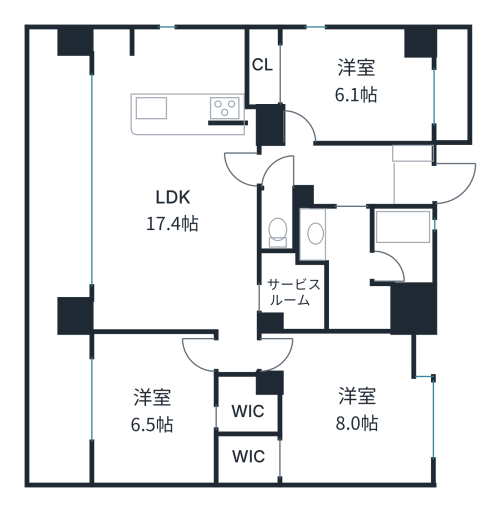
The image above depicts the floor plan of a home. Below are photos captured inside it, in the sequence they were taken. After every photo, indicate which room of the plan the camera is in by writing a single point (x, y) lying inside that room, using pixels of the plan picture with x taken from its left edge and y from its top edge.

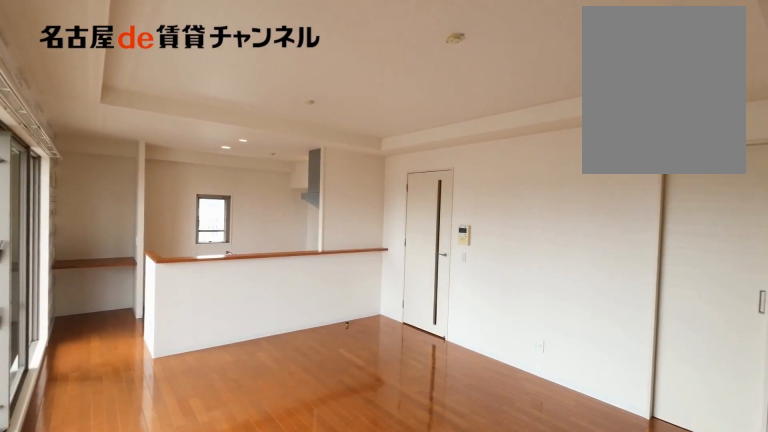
(172, 179)
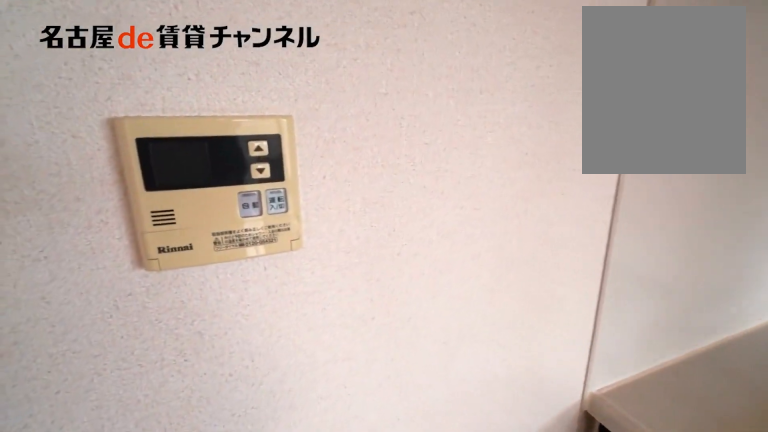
(172, 179)
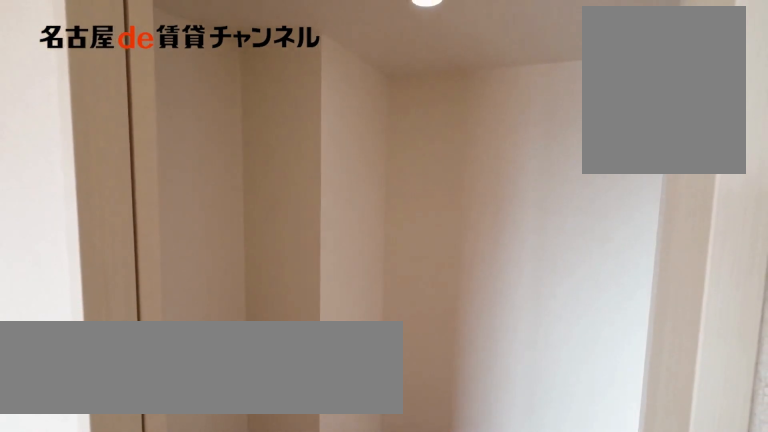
(292, 291)
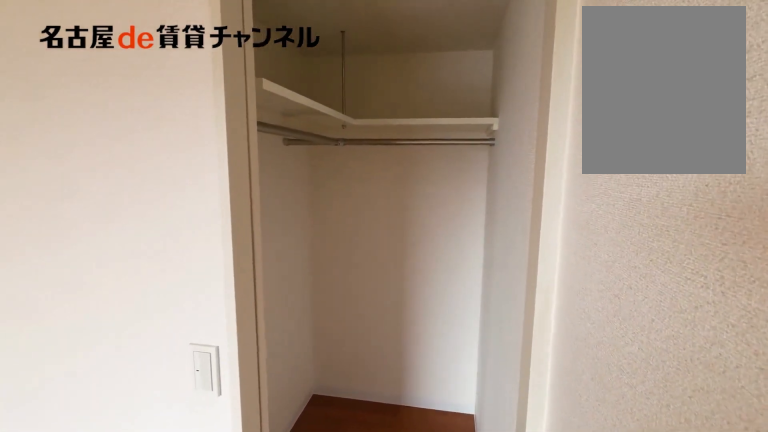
(170, 416)
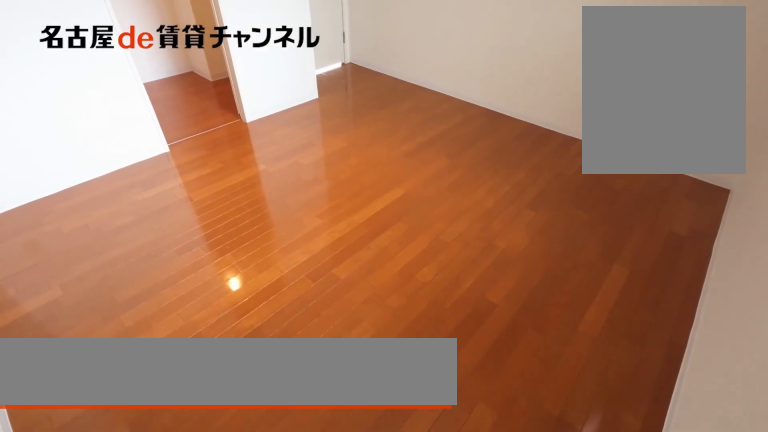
(334, 405)
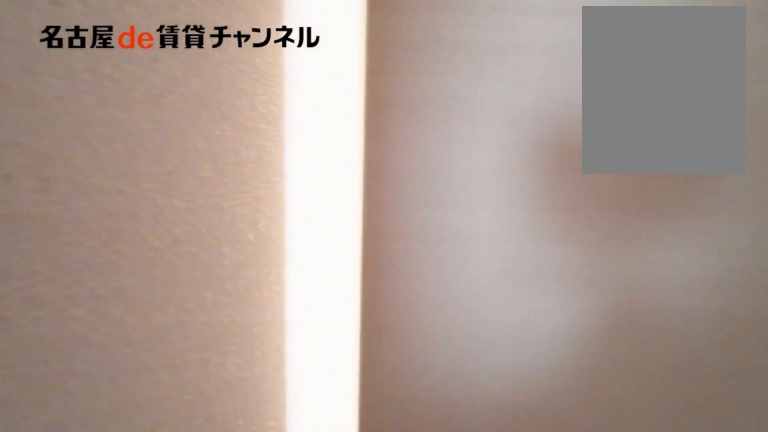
(334, 405)
